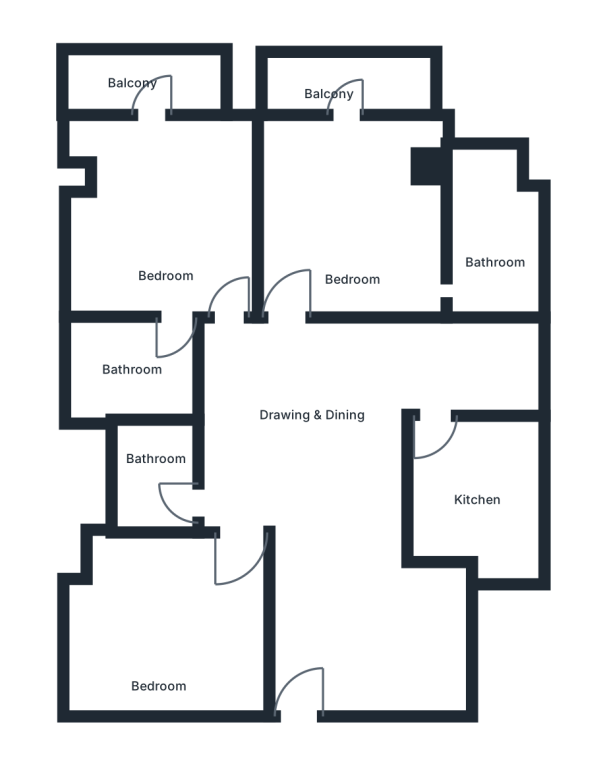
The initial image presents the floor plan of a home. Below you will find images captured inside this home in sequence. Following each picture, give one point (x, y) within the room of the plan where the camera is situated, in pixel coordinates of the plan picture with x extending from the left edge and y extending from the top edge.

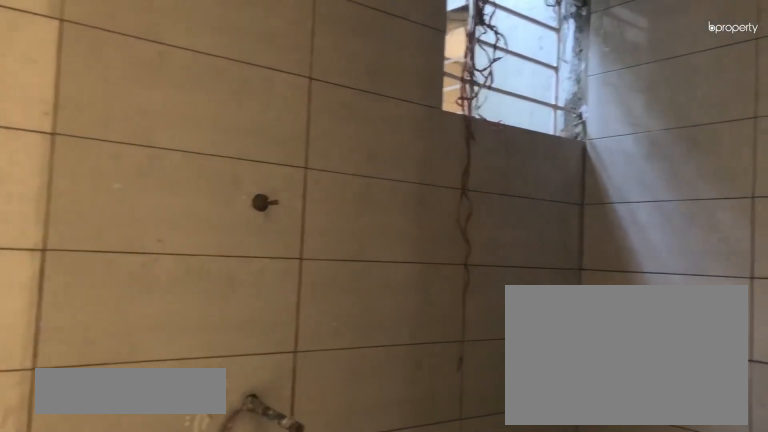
(164, 453)
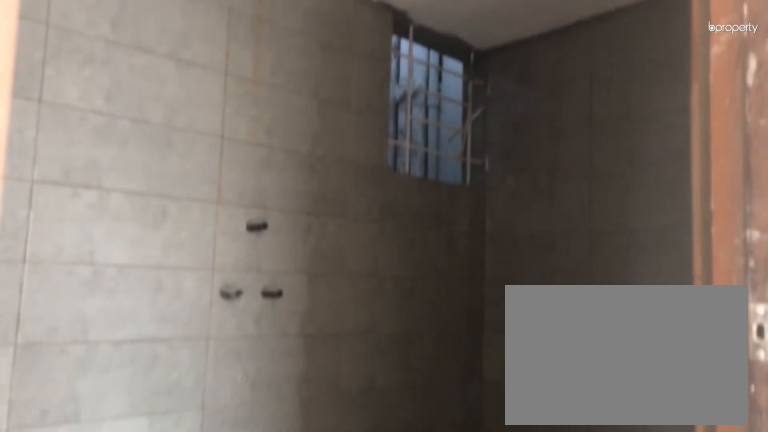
(103, 388)
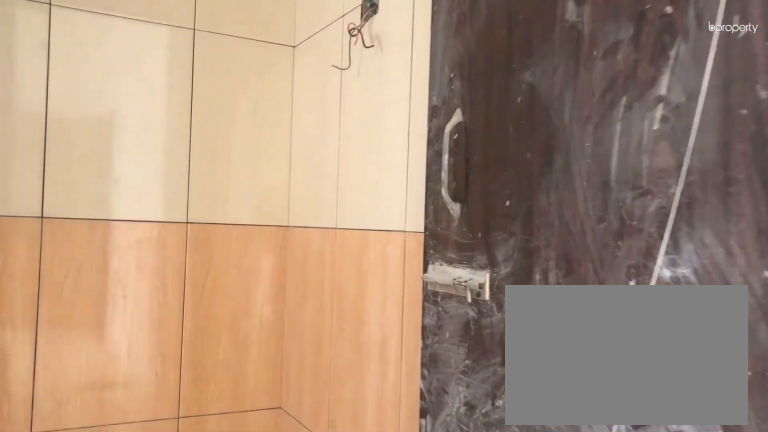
(484, 235)
